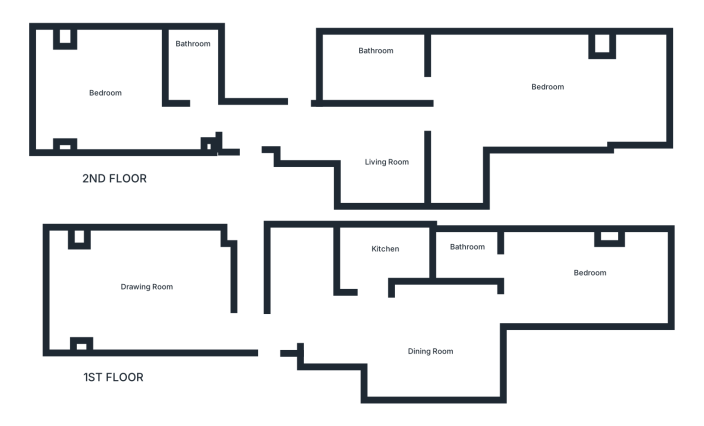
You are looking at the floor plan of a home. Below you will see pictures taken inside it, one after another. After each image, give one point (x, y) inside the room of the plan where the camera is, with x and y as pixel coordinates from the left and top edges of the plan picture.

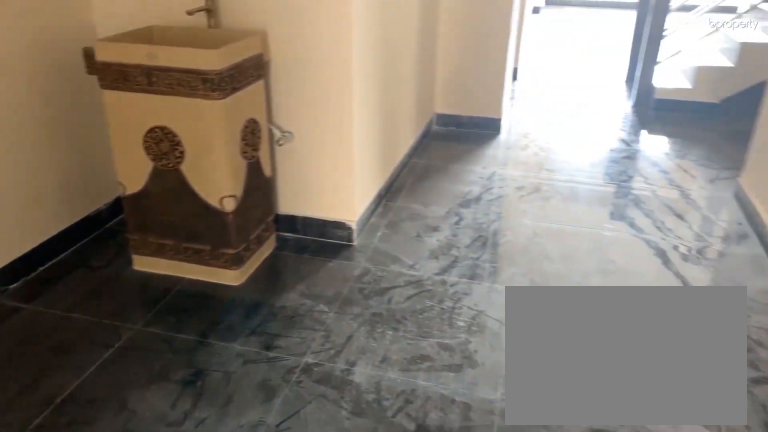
(423, 340)
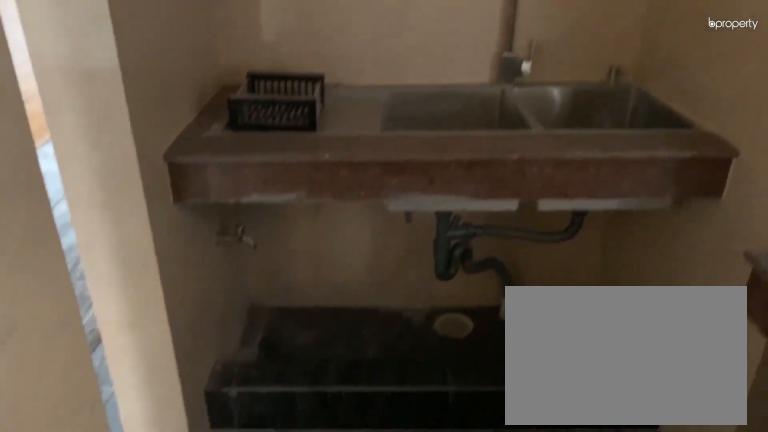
(373, 254)
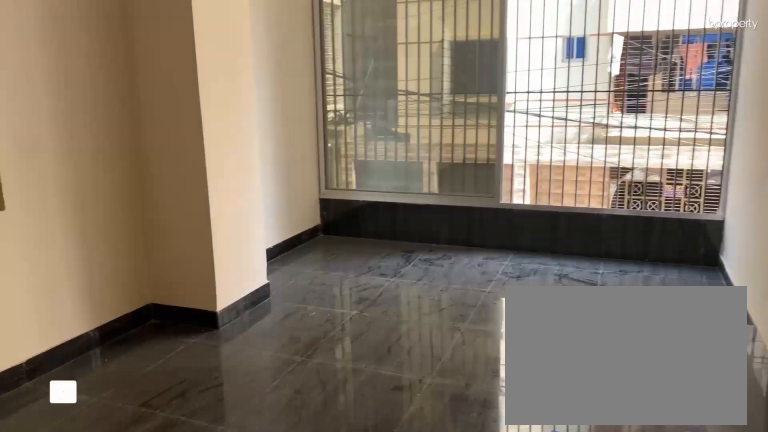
(585, 276)
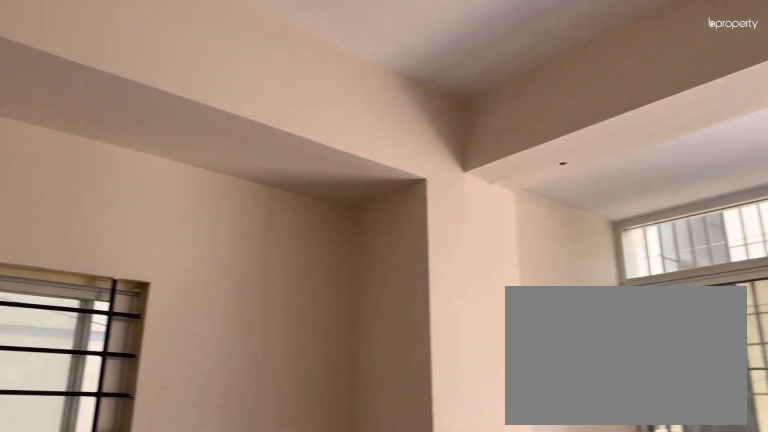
(585, 276)
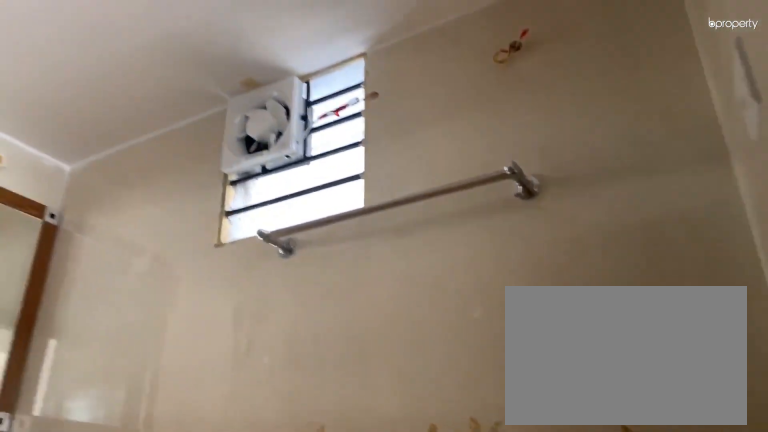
(474, 257)
